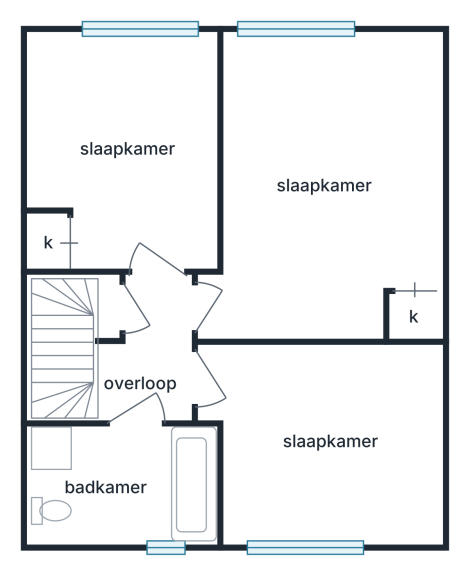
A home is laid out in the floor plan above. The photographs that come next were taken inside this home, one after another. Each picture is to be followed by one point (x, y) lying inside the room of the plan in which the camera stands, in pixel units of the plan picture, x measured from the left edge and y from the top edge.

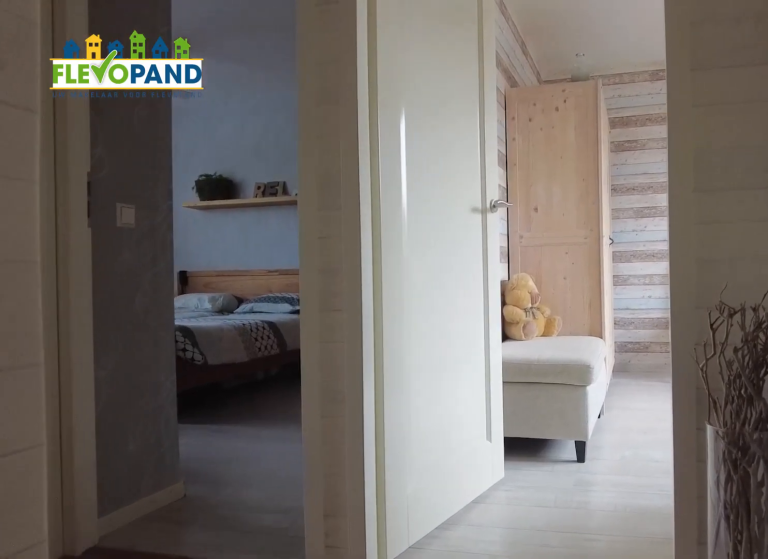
(150, 358)
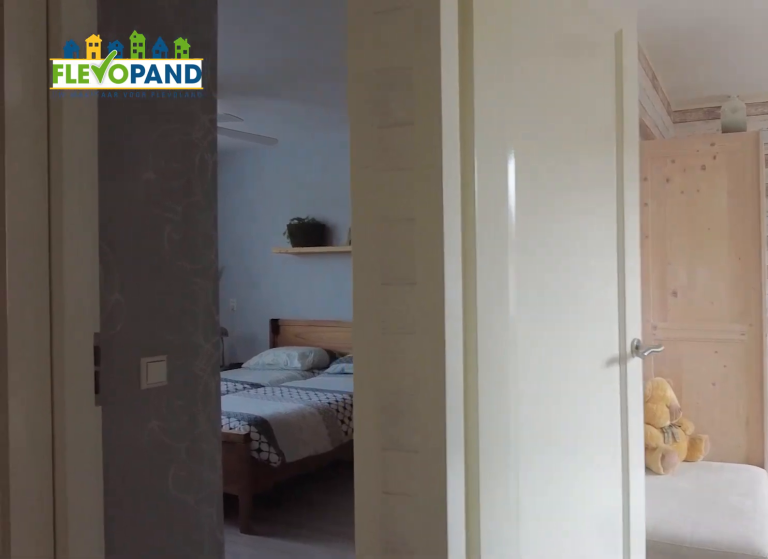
(150, 358)
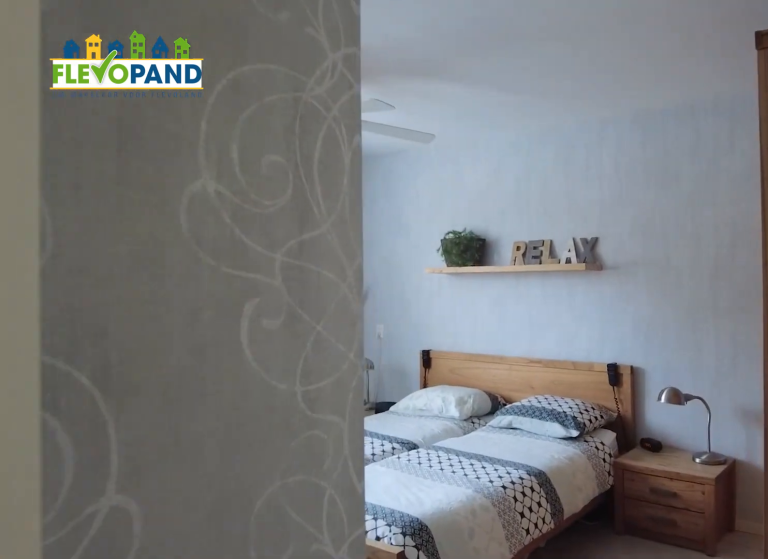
(312, 330)
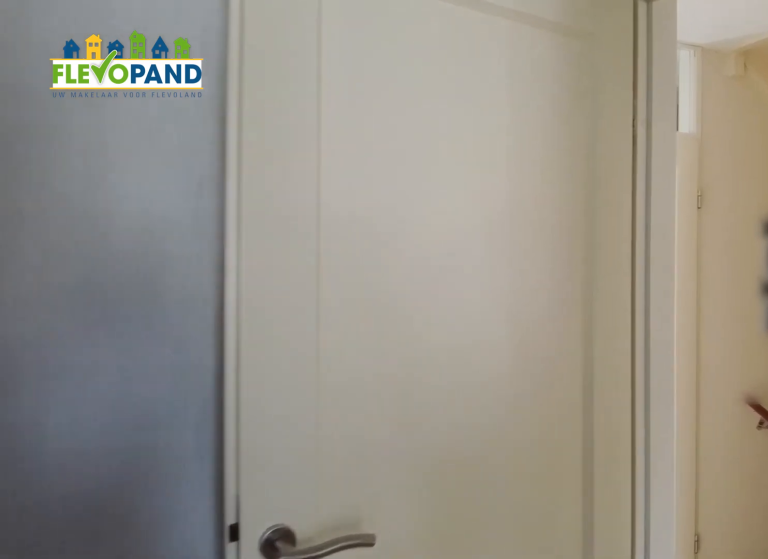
(312, 330)
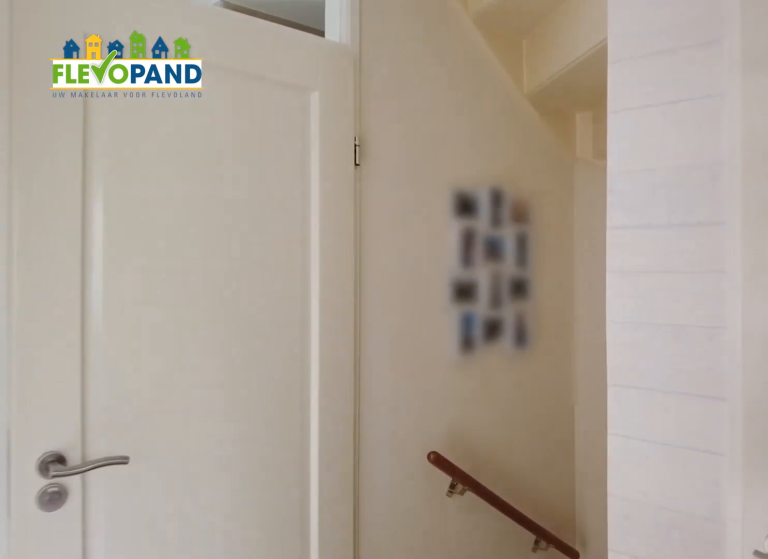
(151, 355)
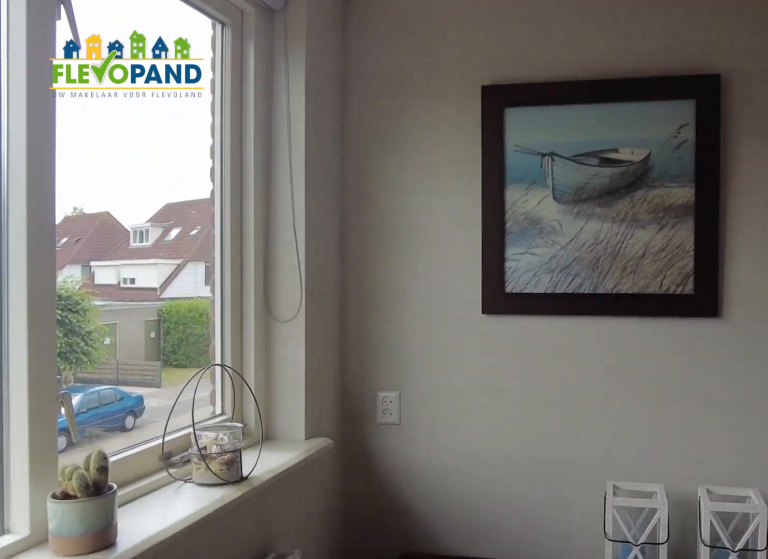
(326, 440)
